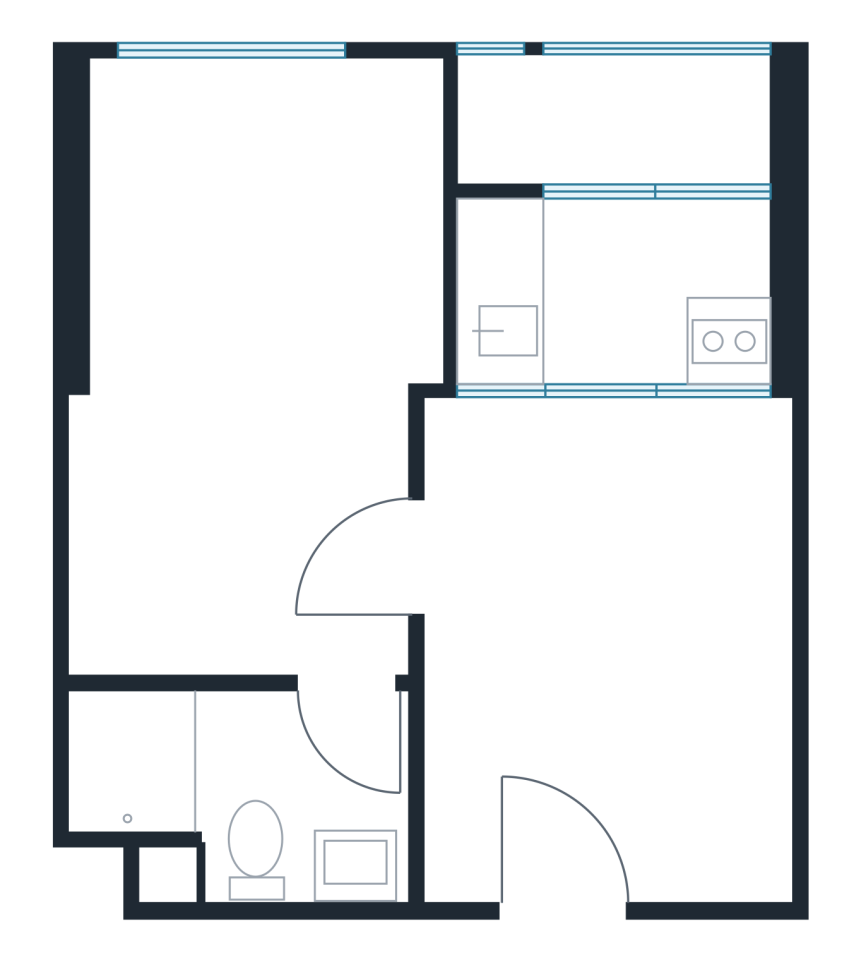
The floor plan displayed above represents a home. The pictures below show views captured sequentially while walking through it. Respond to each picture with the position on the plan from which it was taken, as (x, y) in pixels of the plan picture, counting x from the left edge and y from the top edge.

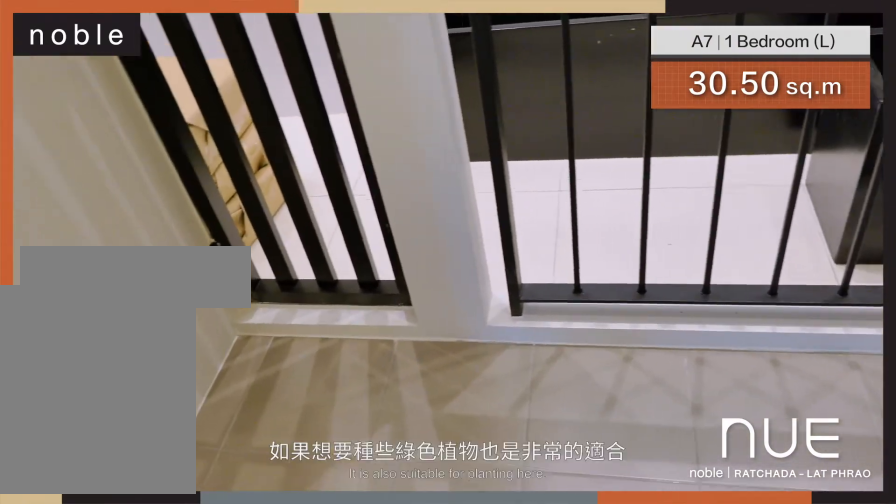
(611, 166)
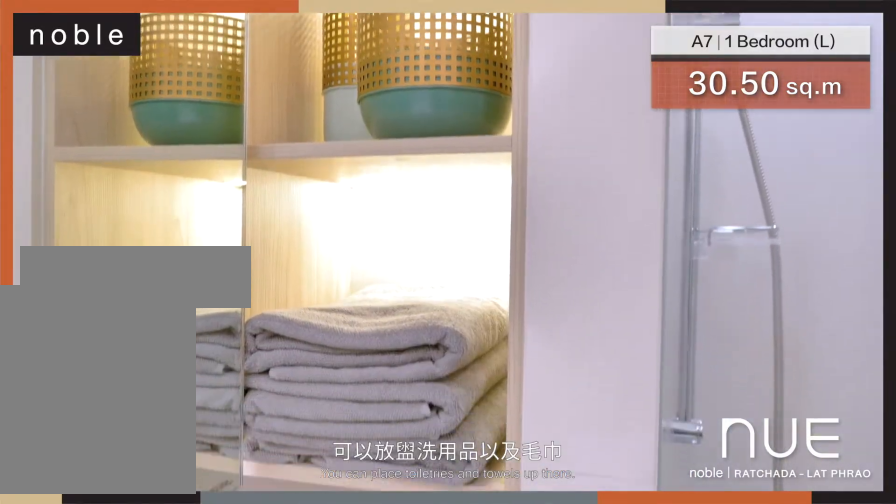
(366, 687)
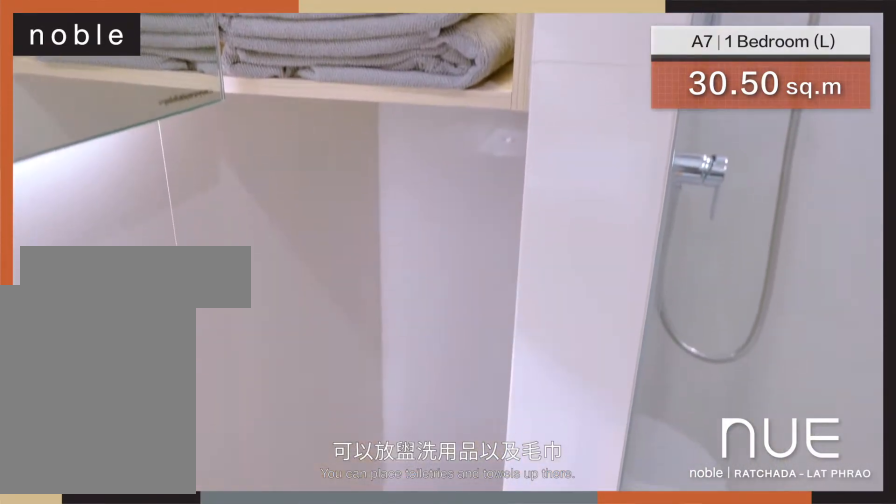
(366, 687)
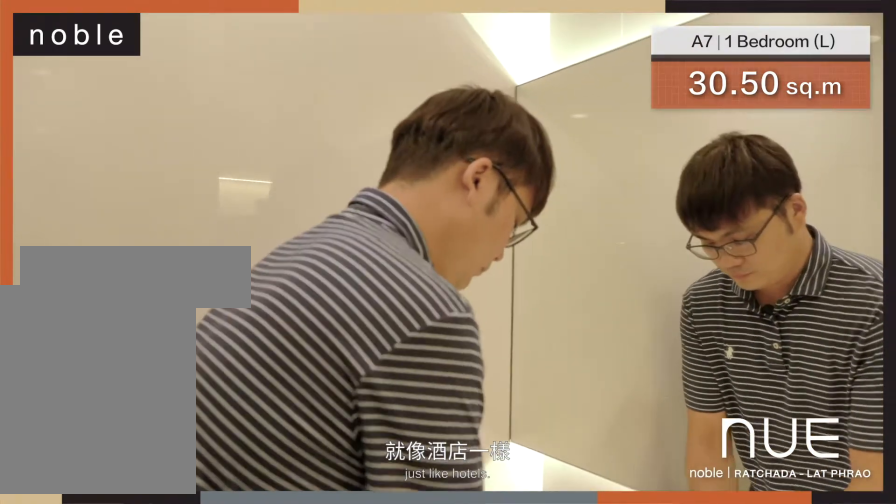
(366, 687)
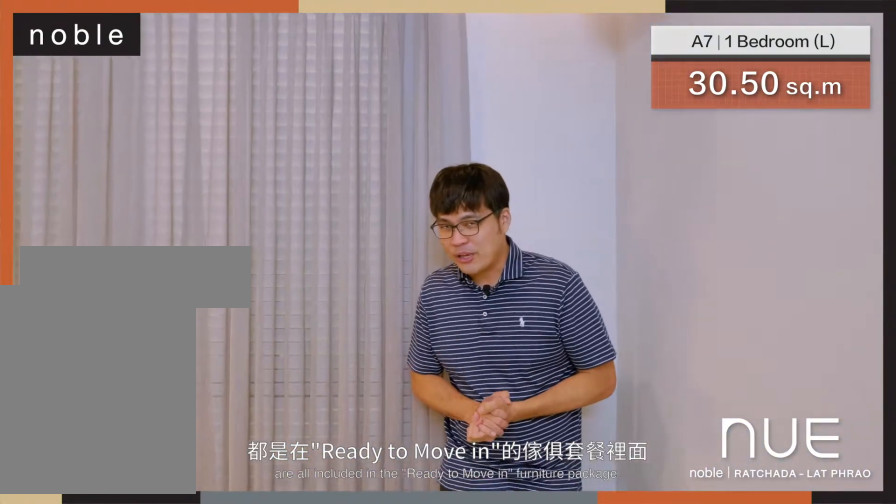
(357, 484)
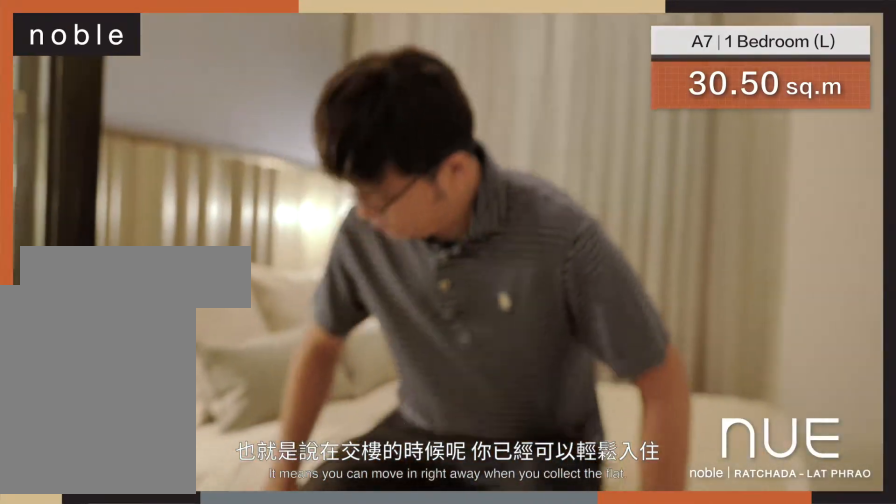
(357, 494)
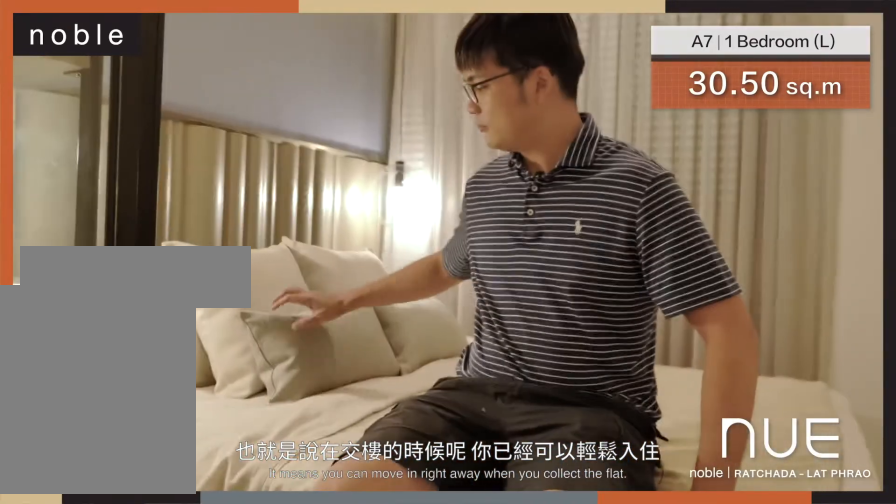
(352, 475)
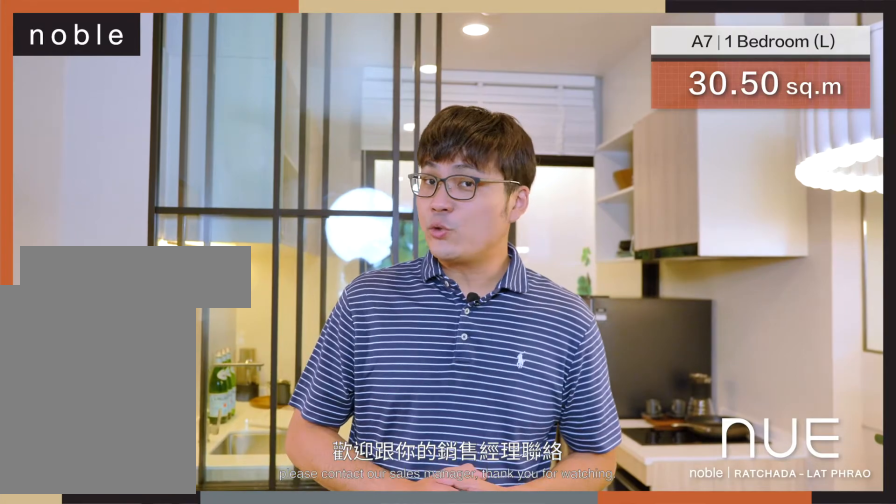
(536, 567)
